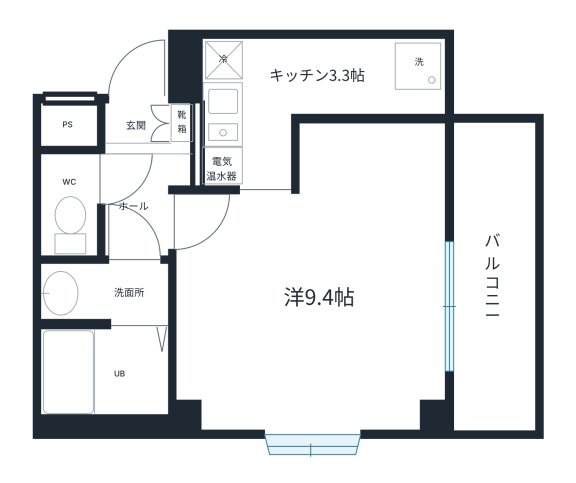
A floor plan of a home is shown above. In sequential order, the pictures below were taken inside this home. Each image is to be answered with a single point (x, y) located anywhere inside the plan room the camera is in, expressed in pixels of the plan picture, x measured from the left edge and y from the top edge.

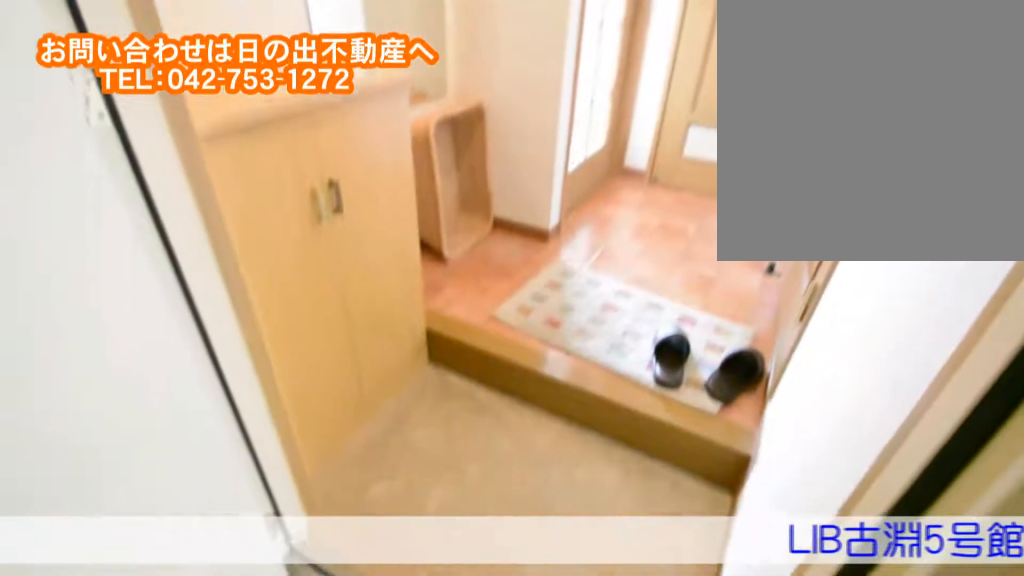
(143, 155)
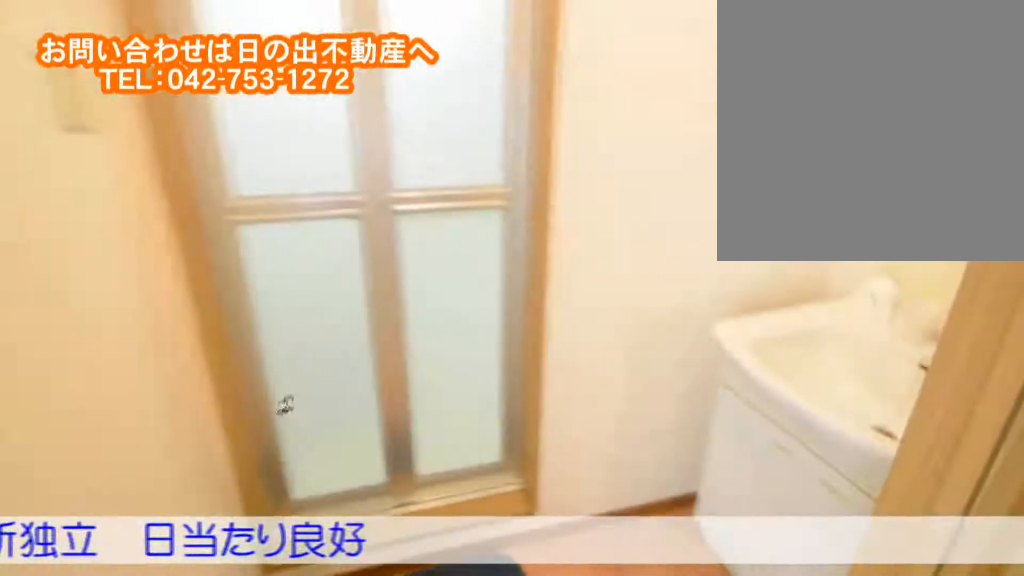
(101, 294)
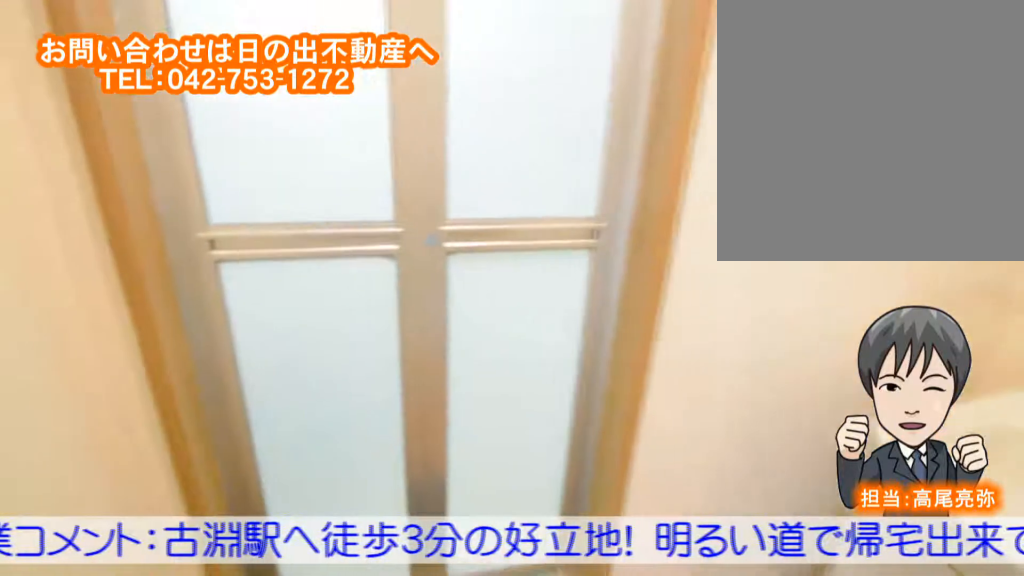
(99, 294)
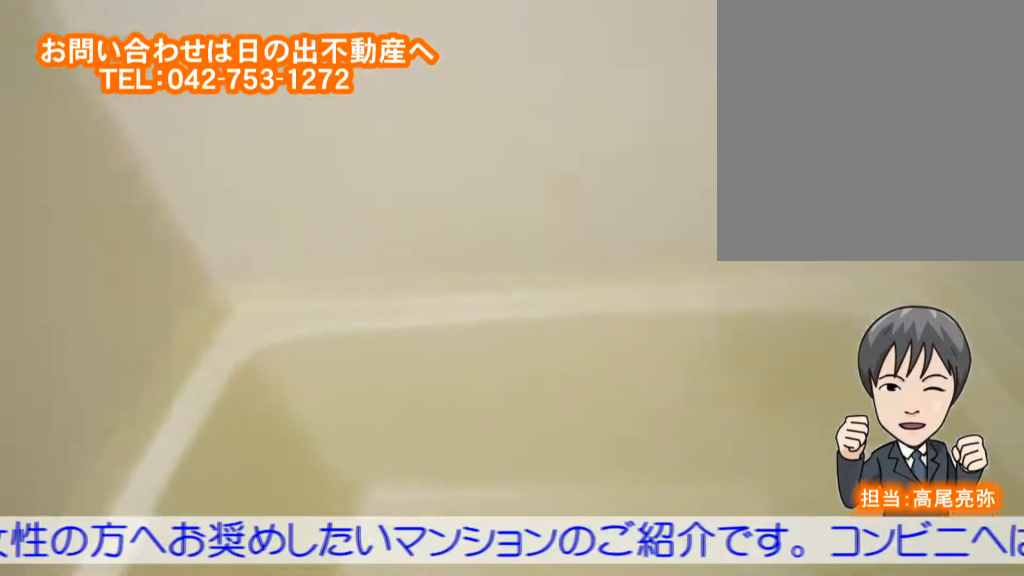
(94, 367)
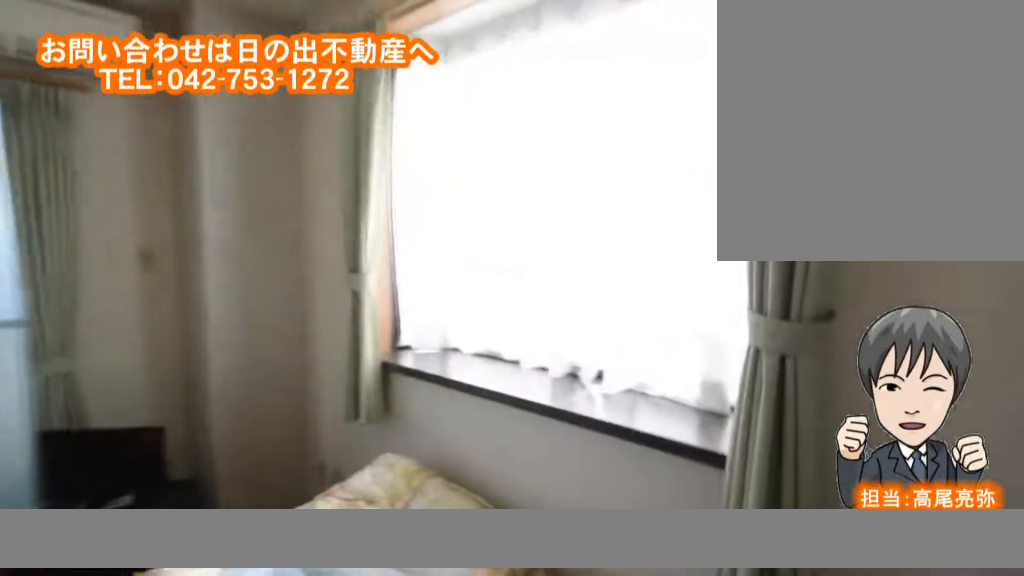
(326, 331)
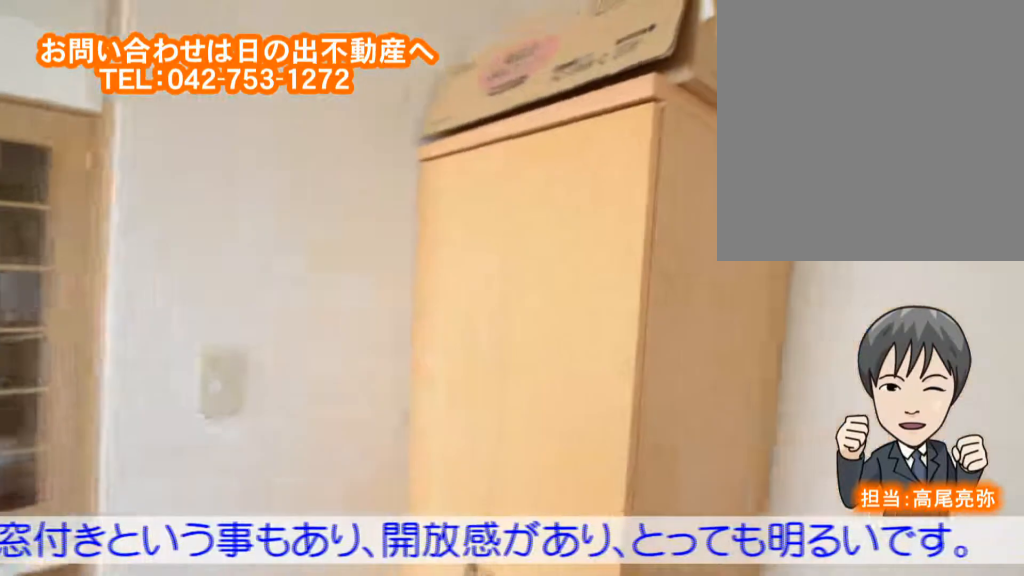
(326, 330)
